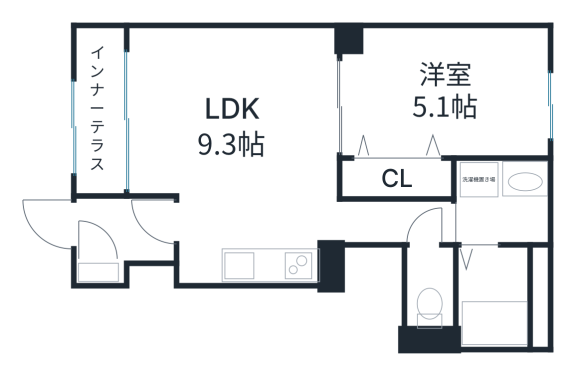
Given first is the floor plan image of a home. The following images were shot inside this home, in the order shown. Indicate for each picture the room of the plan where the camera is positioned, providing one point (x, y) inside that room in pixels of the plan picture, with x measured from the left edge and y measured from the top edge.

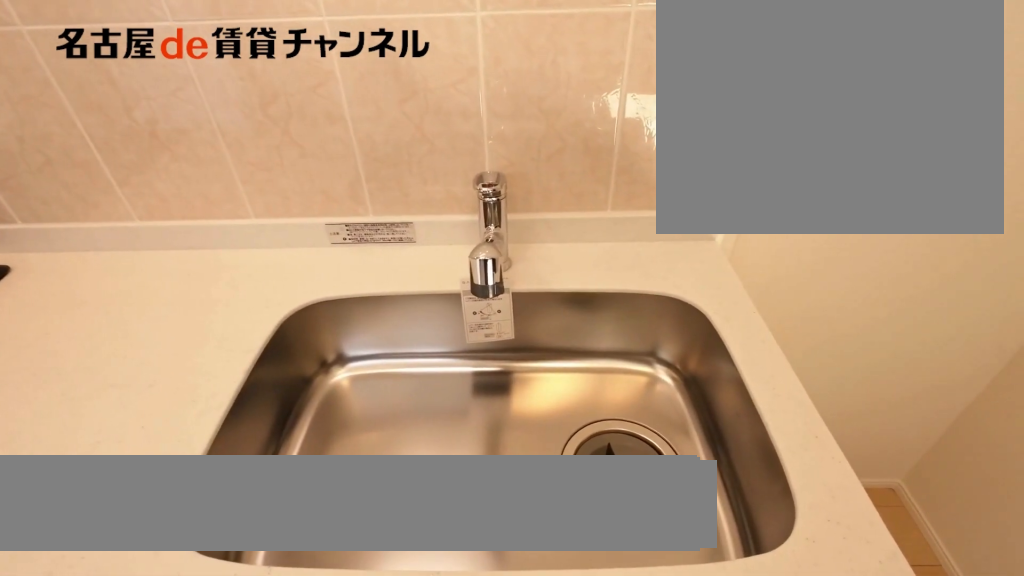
(279, 264)
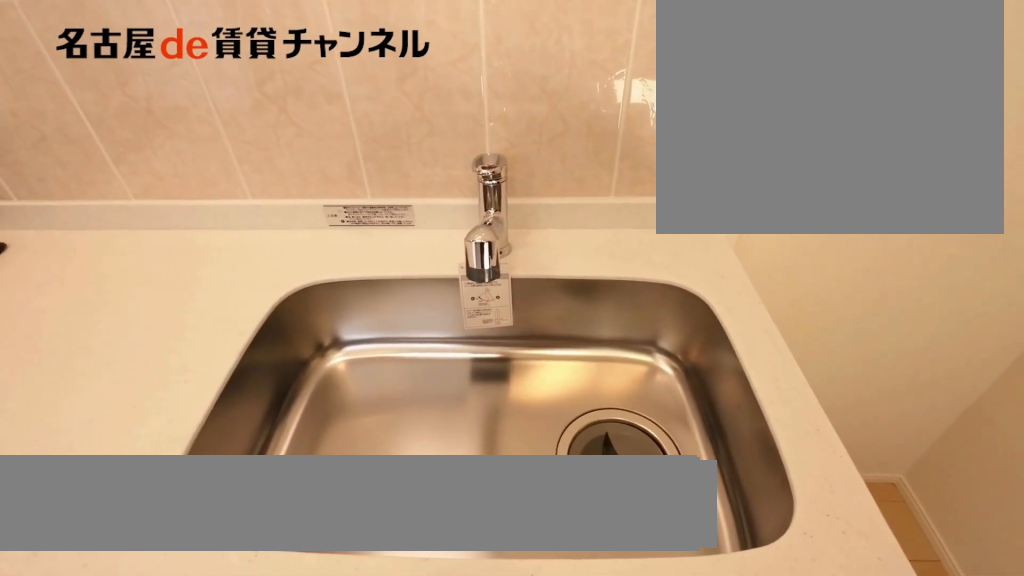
(279, 264)
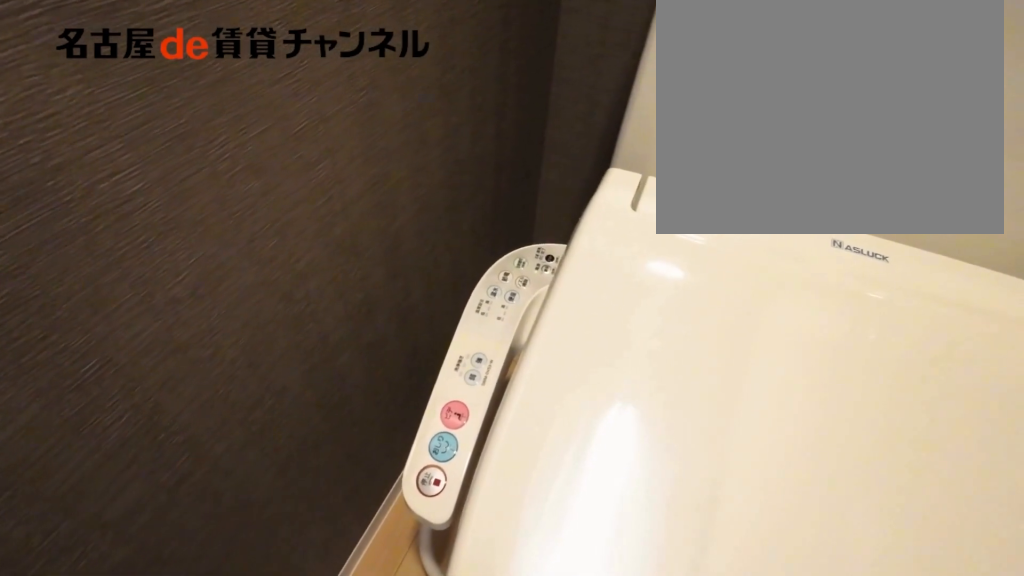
(428, 288)
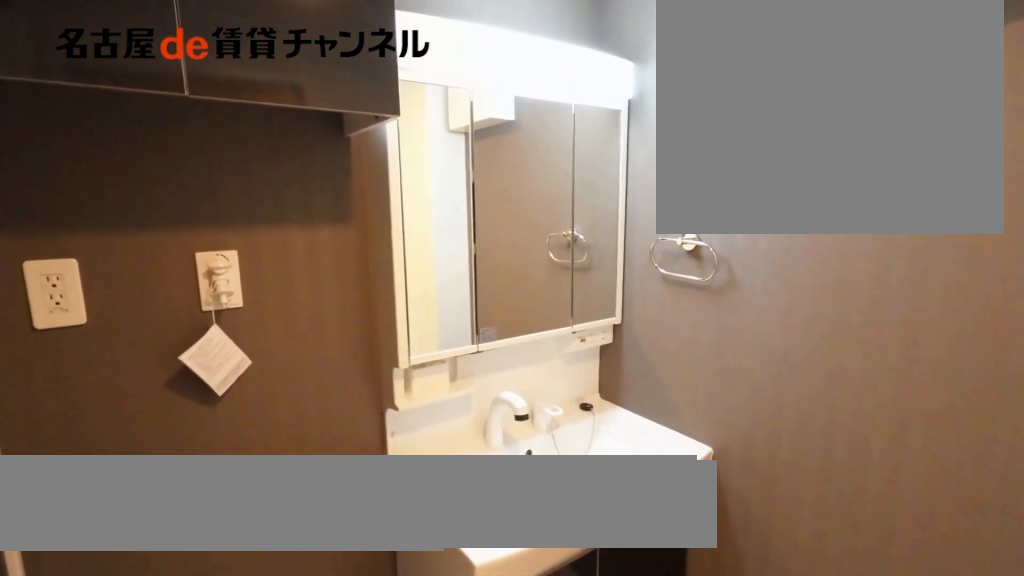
(500, 200)
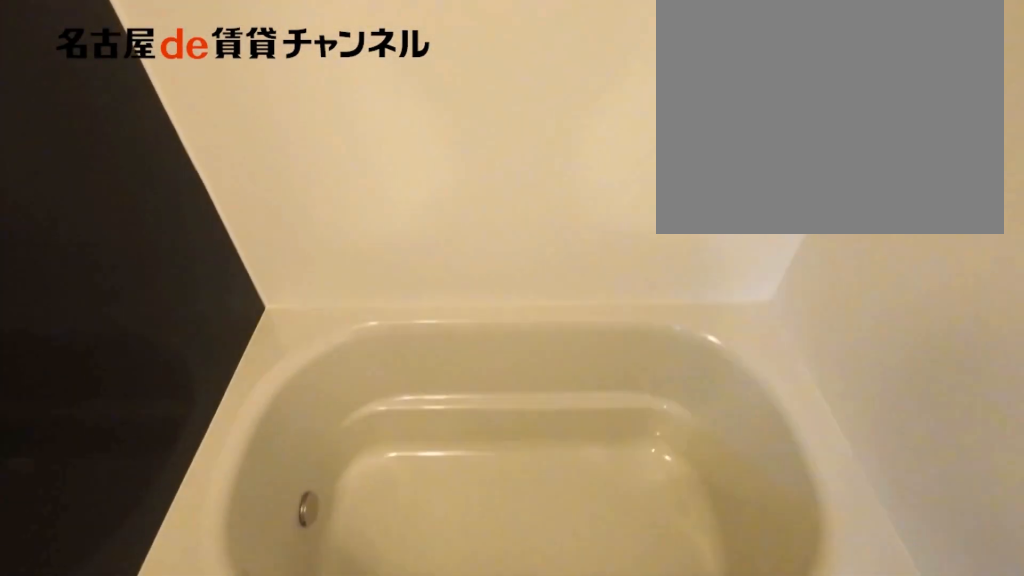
(500, 295)
